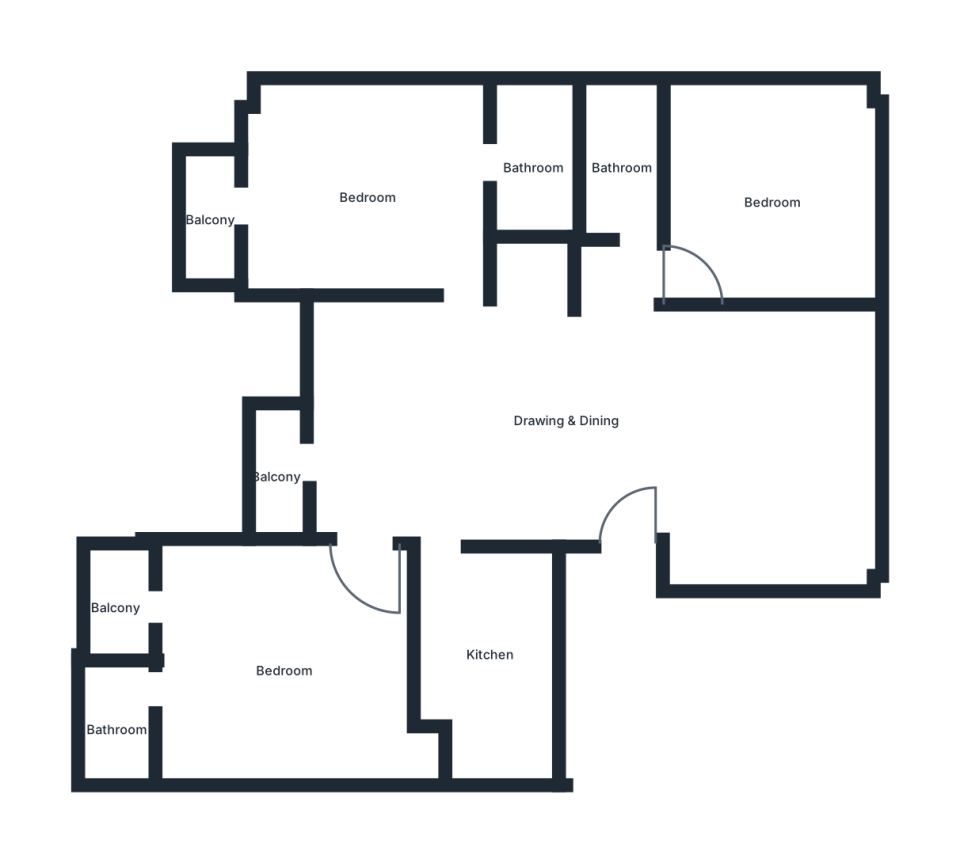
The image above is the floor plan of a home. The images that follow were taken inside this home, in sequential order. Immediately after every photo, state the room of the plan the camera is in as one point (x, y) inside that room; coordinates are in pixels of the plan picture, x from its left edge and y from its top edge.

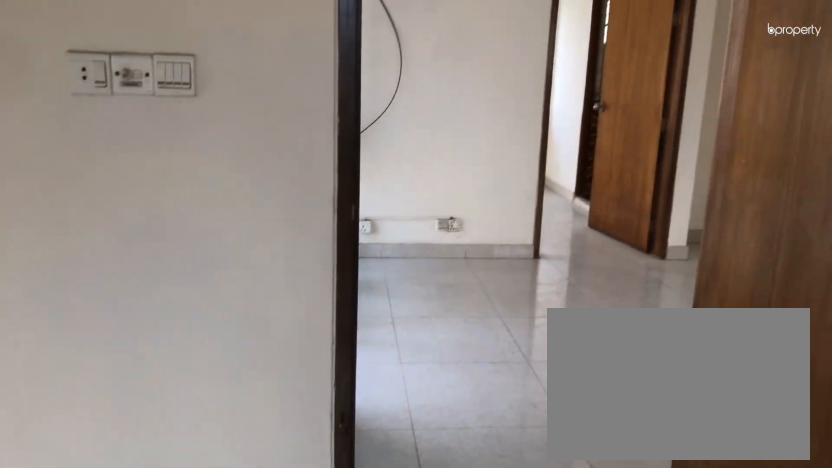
(285, 673)
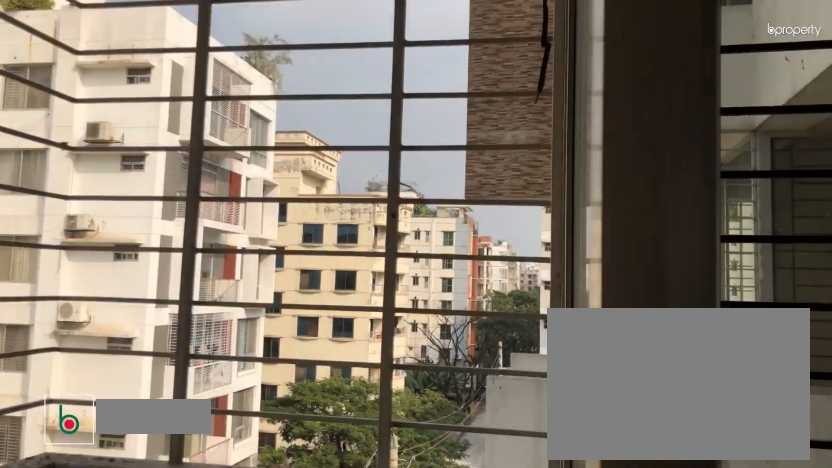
(116, 607)
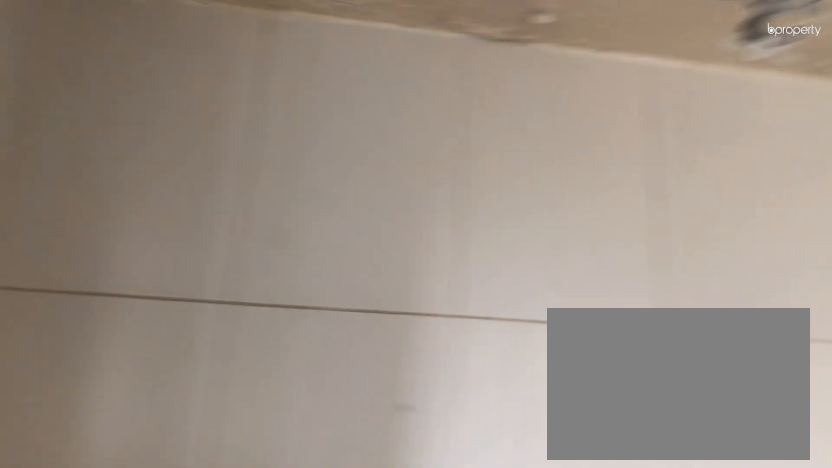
(116, 729)
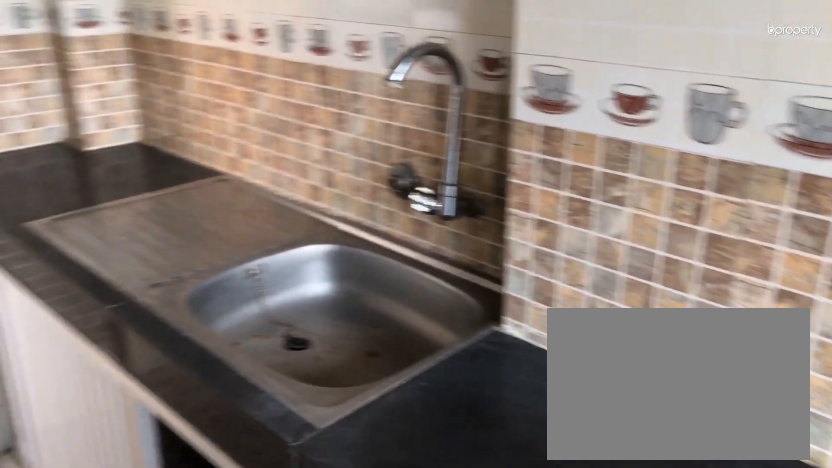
(488, 655)
